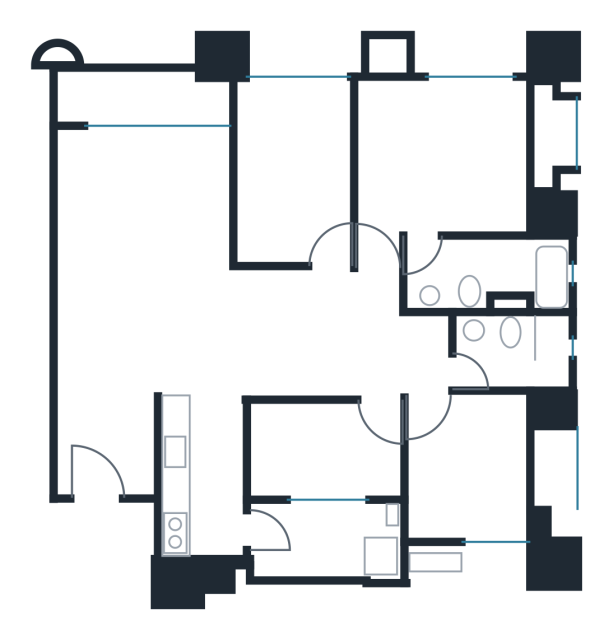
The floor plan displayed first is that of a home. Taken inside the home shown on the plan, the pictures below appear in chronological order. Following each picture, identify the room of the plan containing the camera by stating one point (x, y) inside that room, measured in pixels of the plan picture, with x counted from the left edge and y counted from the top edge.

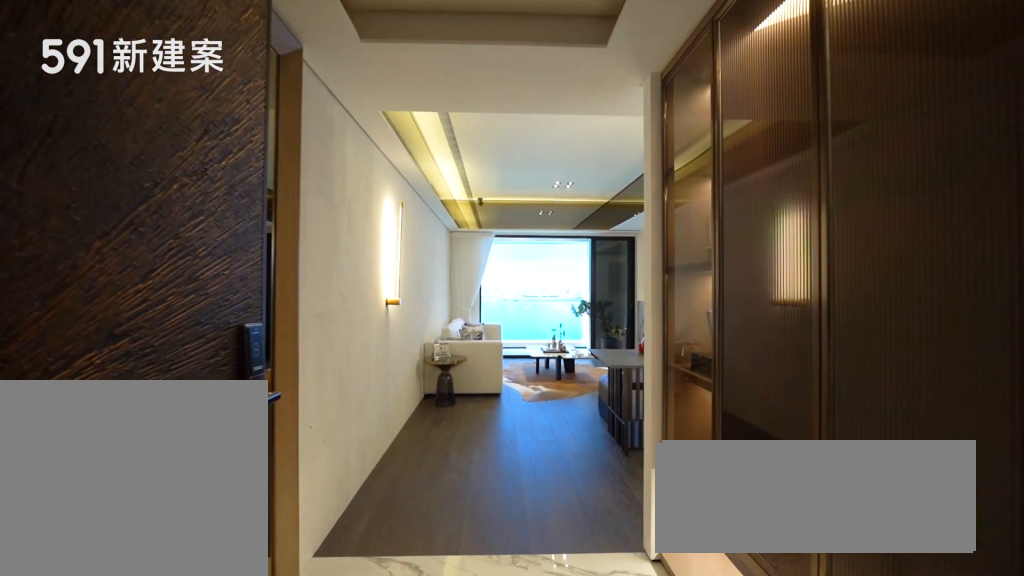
(108, 443)
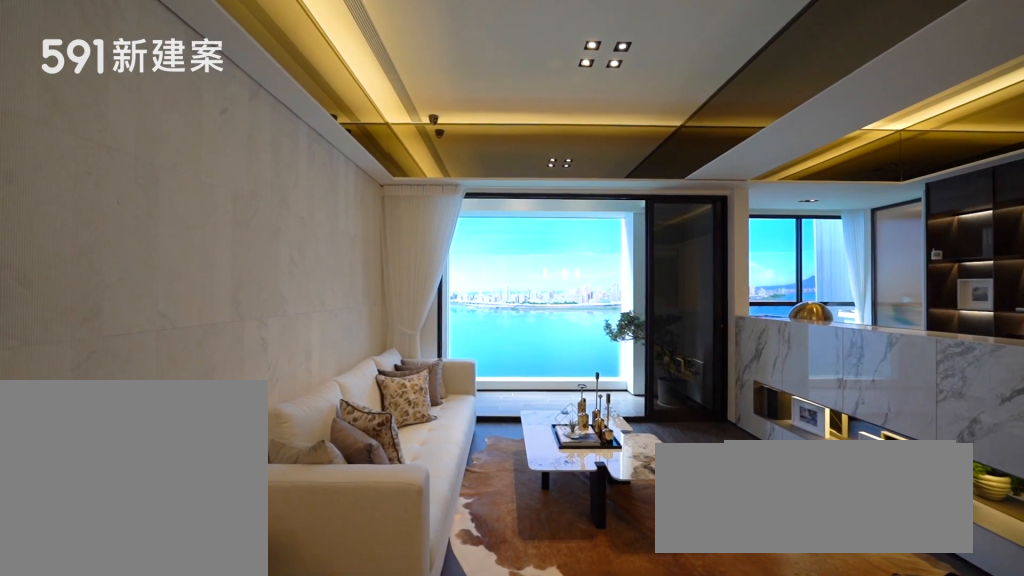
(143, 236)
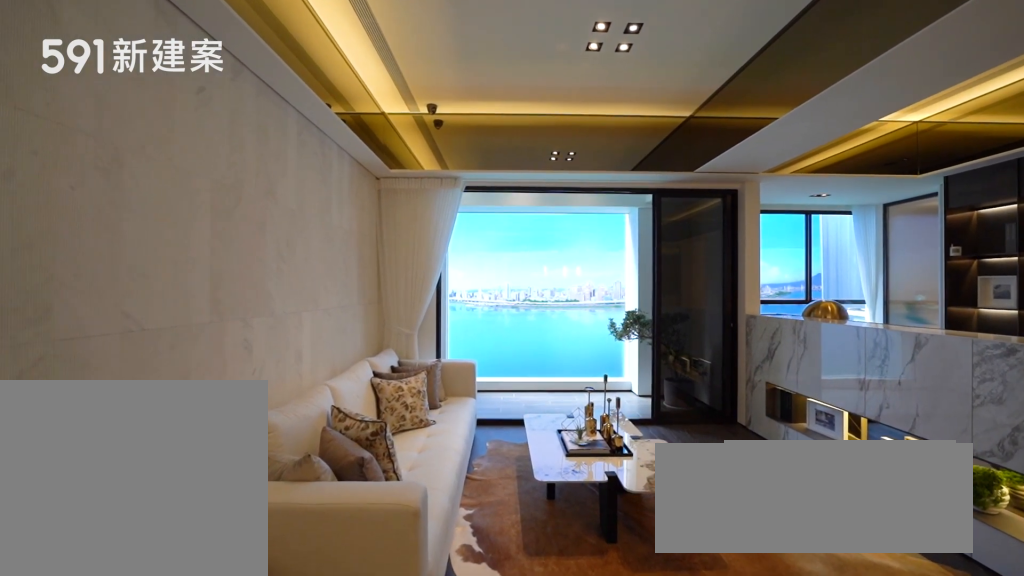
(143, 236)
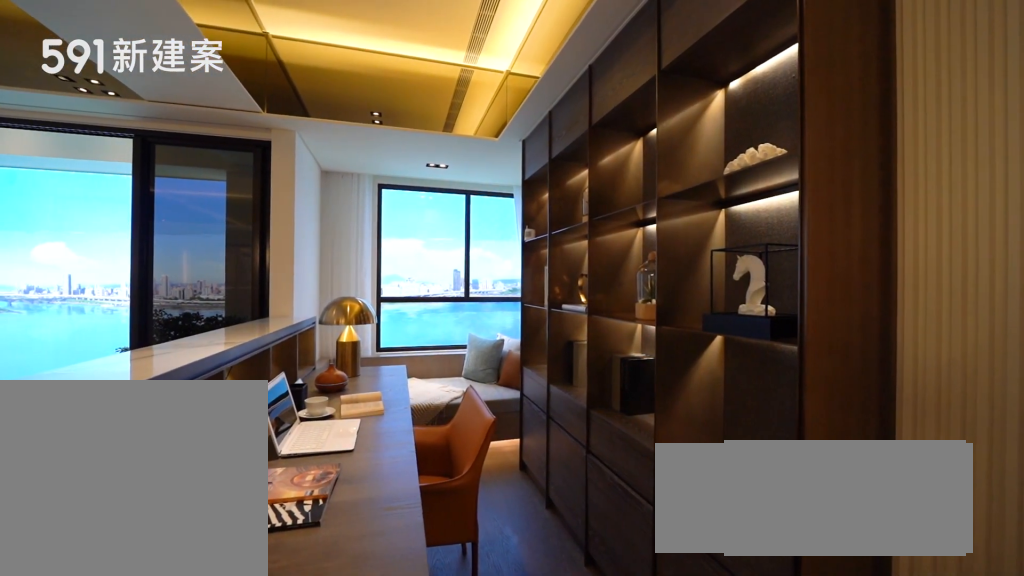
(293, 165)
